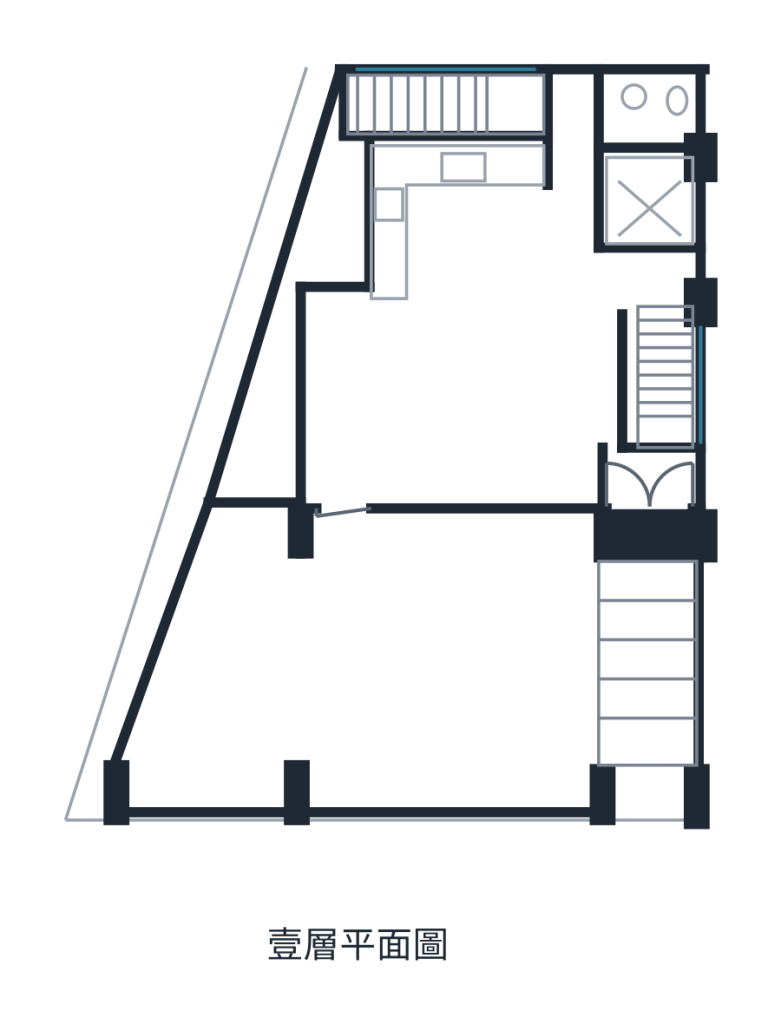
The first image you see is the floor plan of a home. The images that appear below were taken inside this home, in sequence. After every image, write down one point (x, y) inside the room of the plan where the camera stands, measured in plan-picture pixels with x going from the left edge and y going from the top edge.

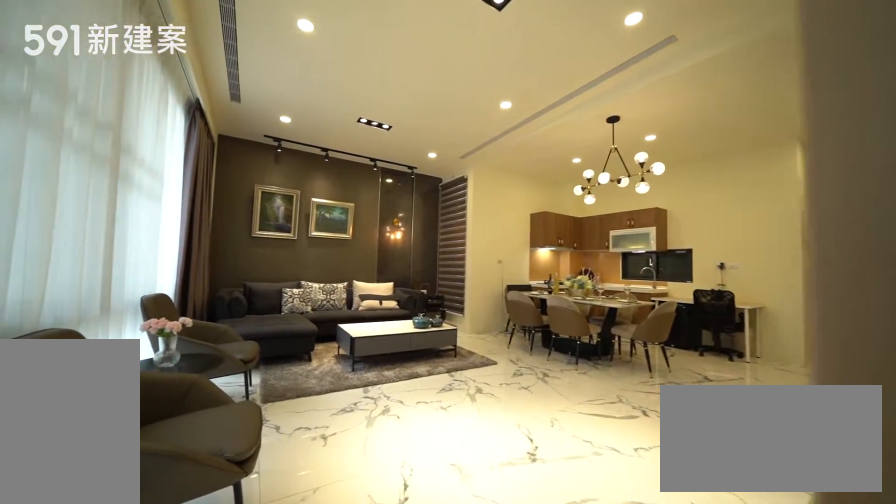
(466, 404)
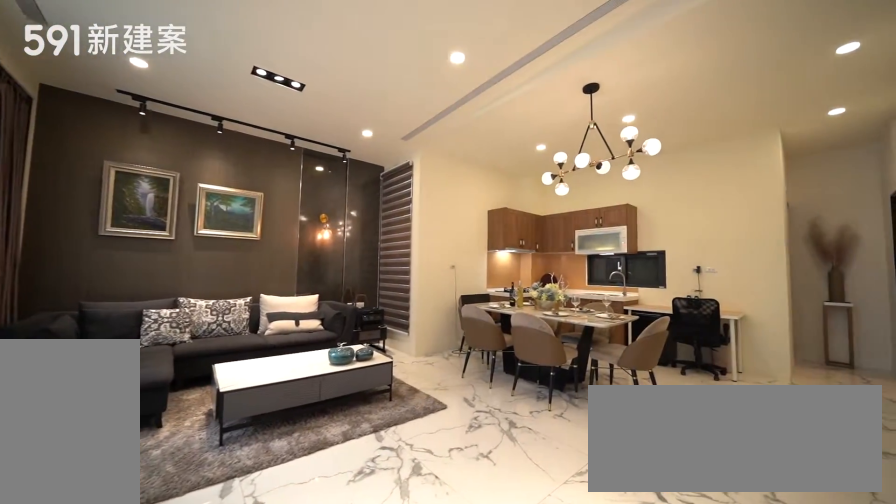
(466, 404)
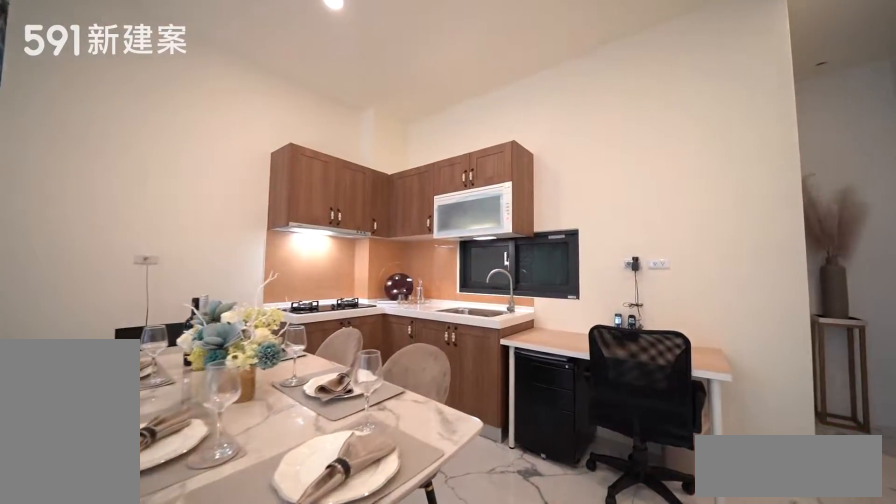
(461, 185)
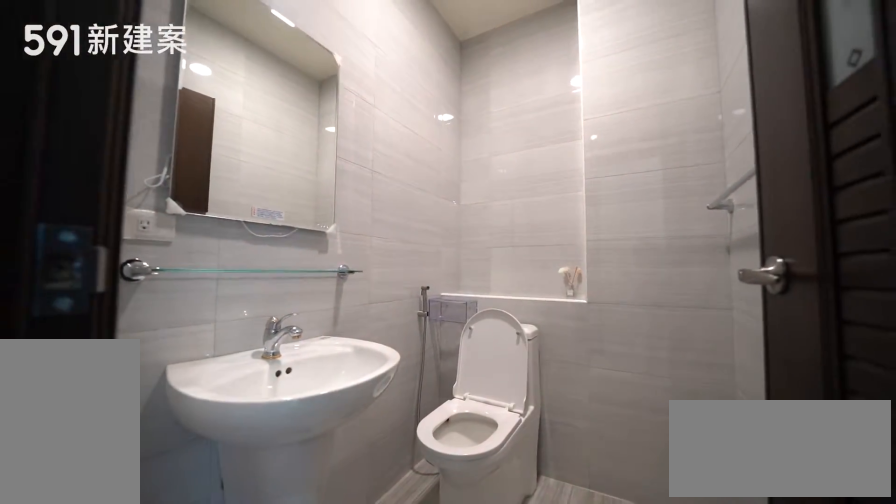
(655, 111)
